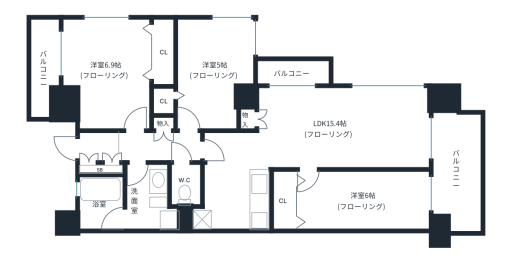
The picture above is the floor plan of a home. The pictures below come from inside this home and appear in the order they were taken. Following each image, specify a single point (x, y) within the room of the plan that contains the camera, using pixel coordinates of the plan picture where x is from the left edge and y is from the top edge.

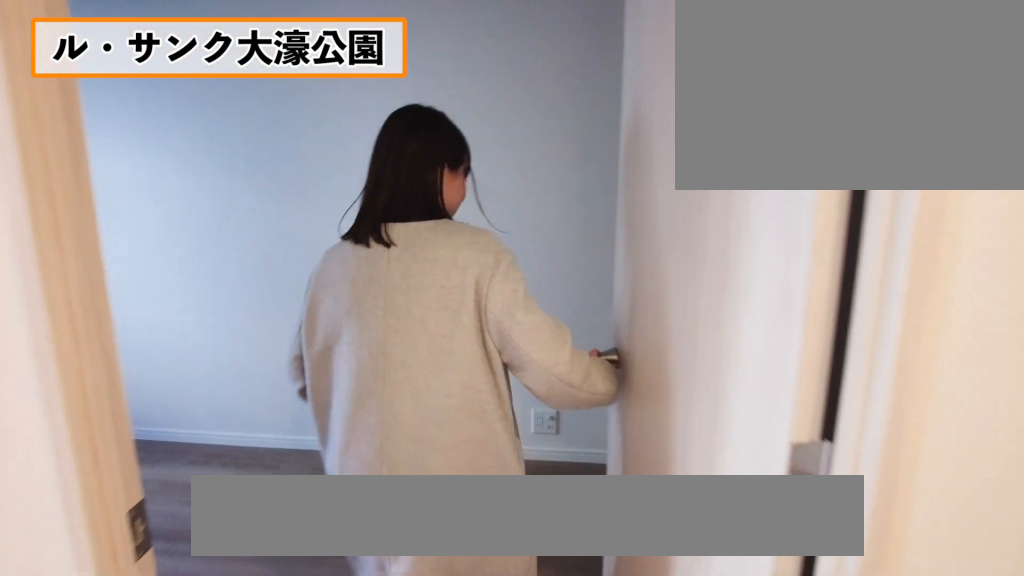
(363, 200)
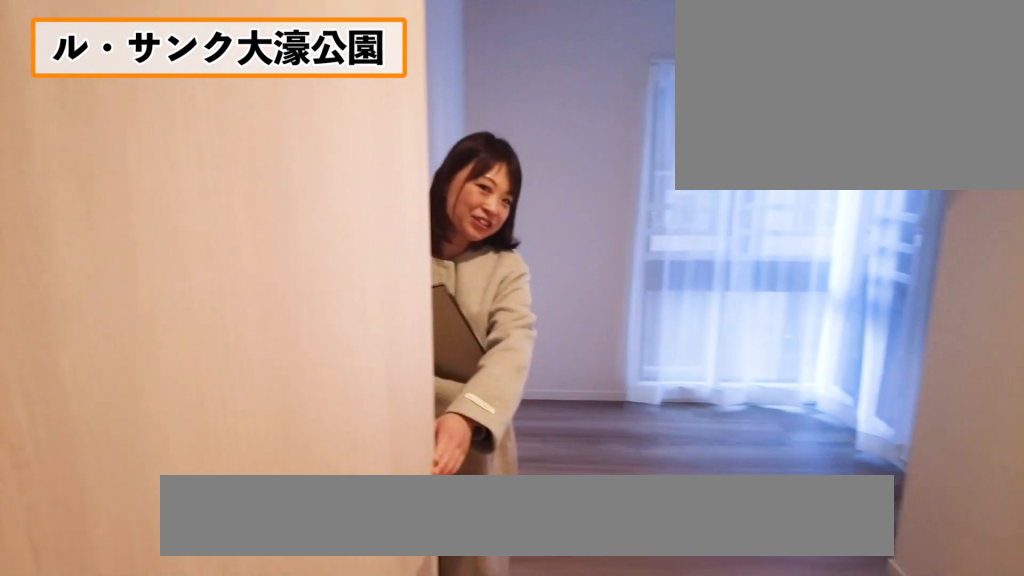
(213, 71)
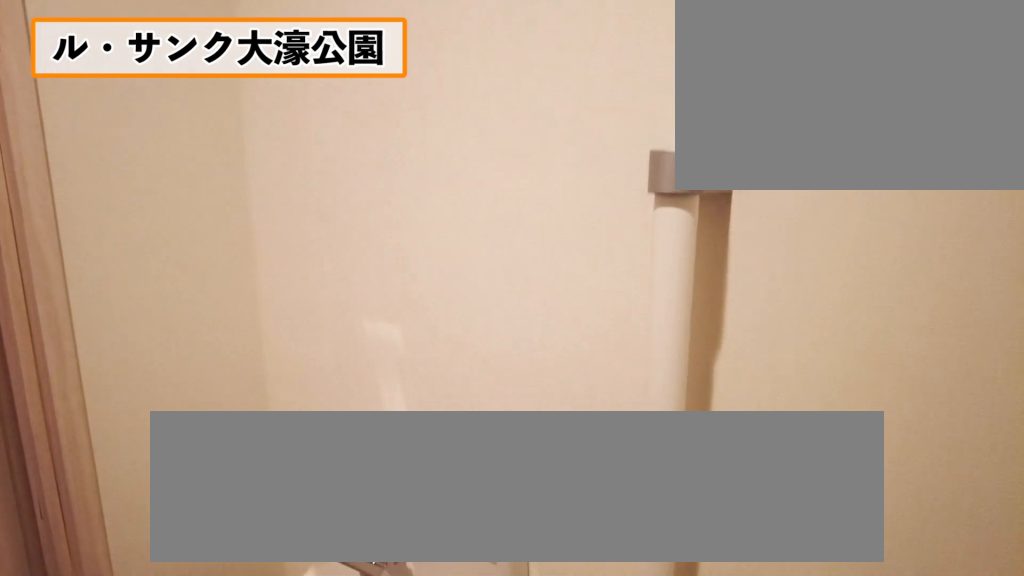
(187, 188)
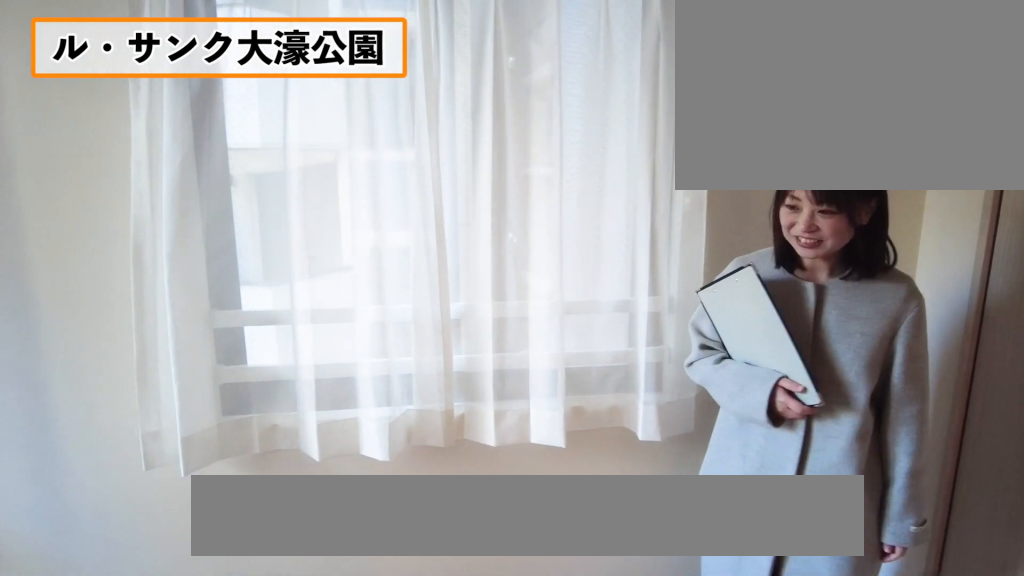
(106, 69)
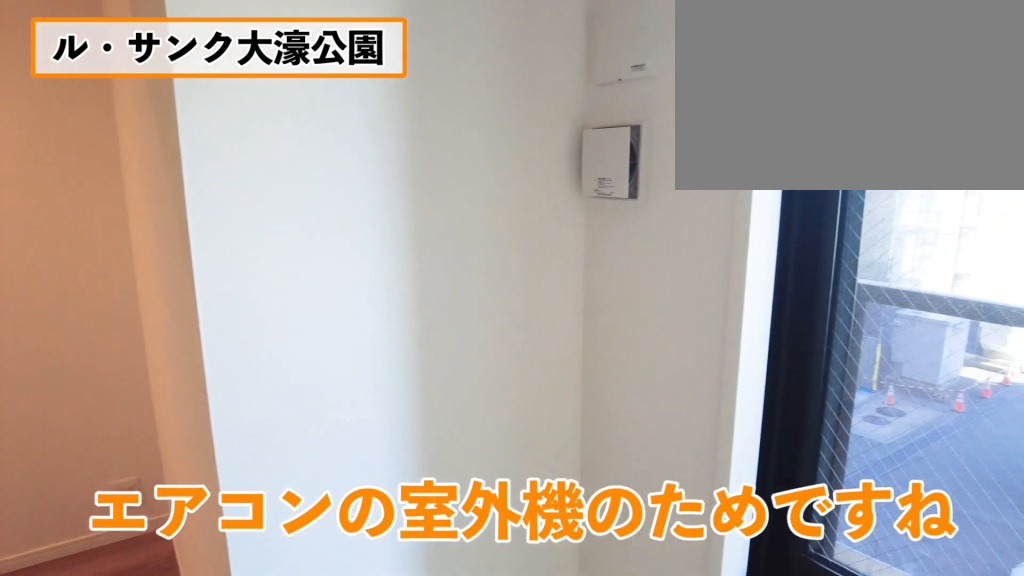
(106, 69)
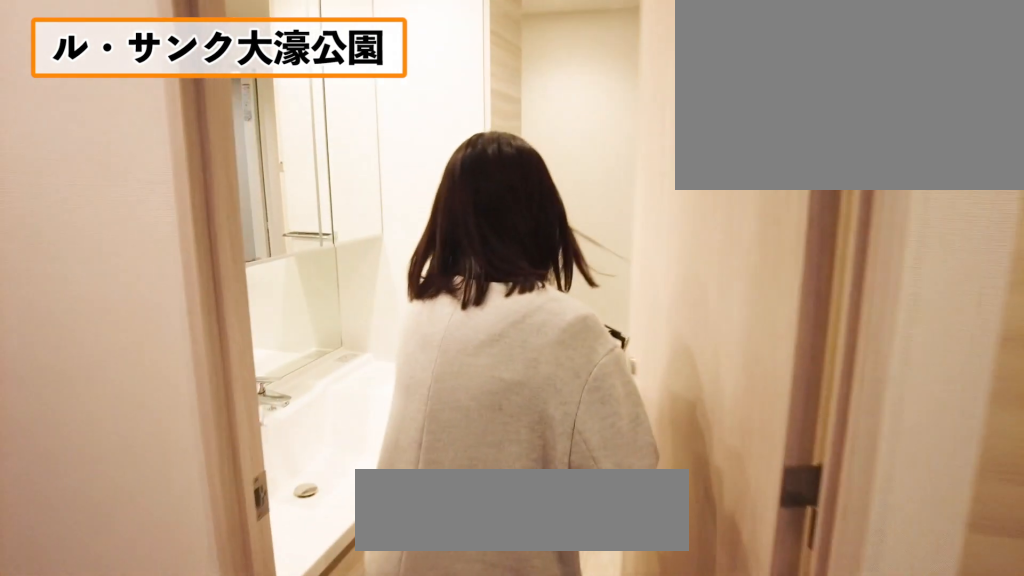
(142, 188)
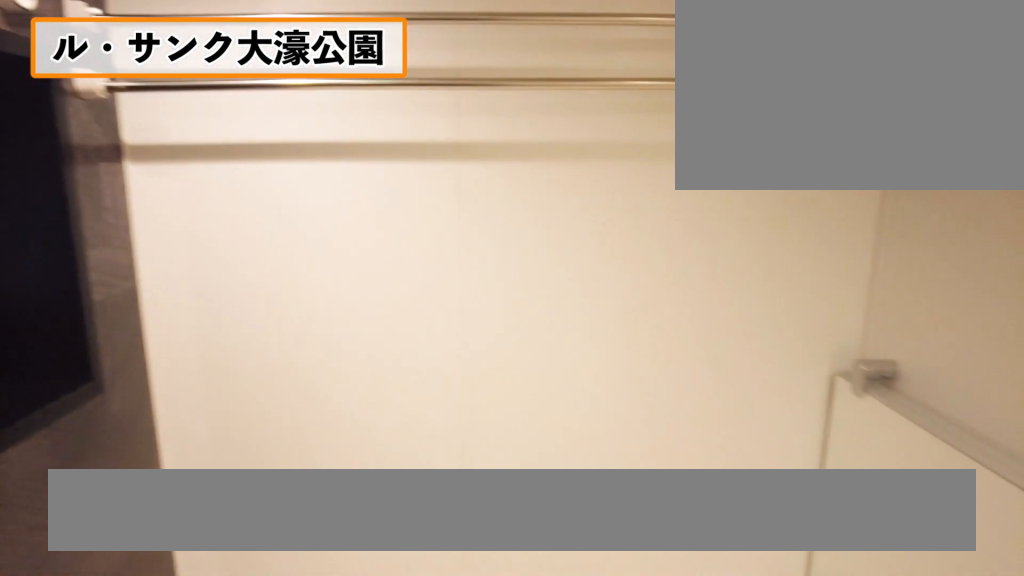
(109, 206)
